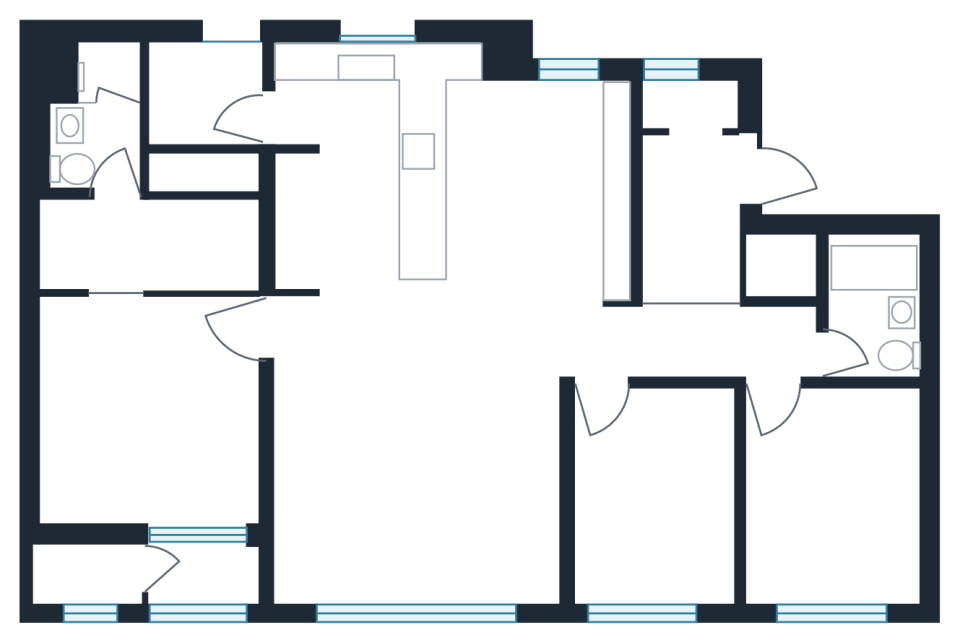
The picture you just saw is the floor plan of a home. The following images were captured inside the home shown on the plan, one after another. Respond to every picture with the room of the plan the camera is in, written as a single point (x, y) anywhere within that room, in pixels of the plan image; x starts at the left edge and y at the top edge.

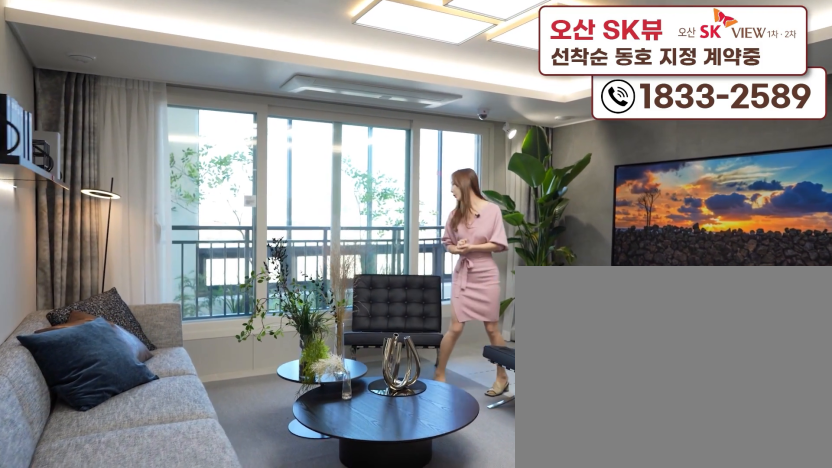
(421, 529)
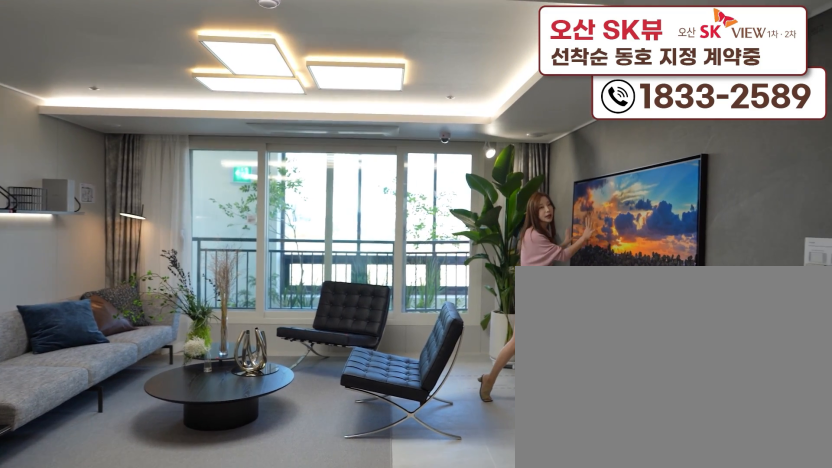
(421, 527)
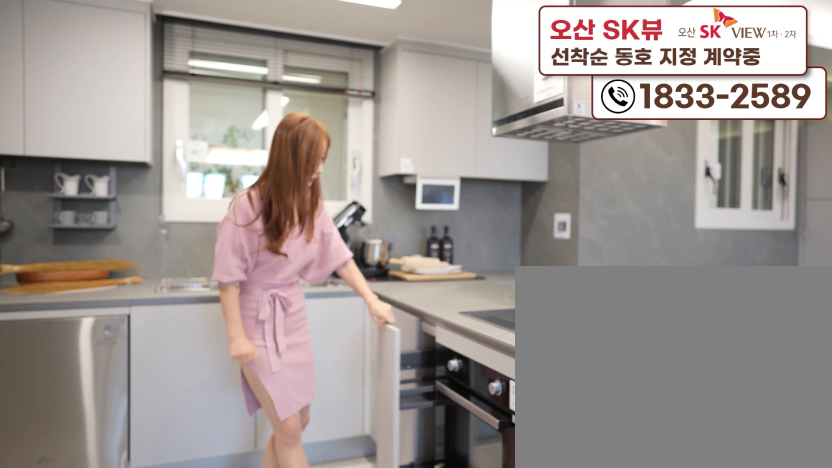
(382, 304)
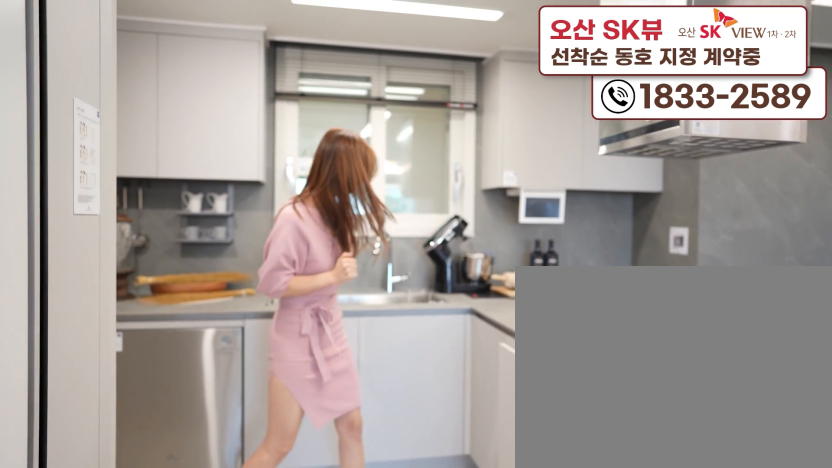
(382, 304)
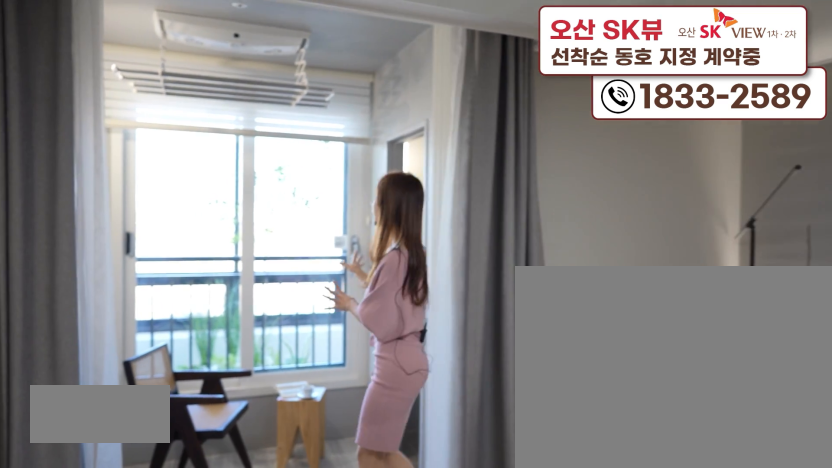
(153, 477)
